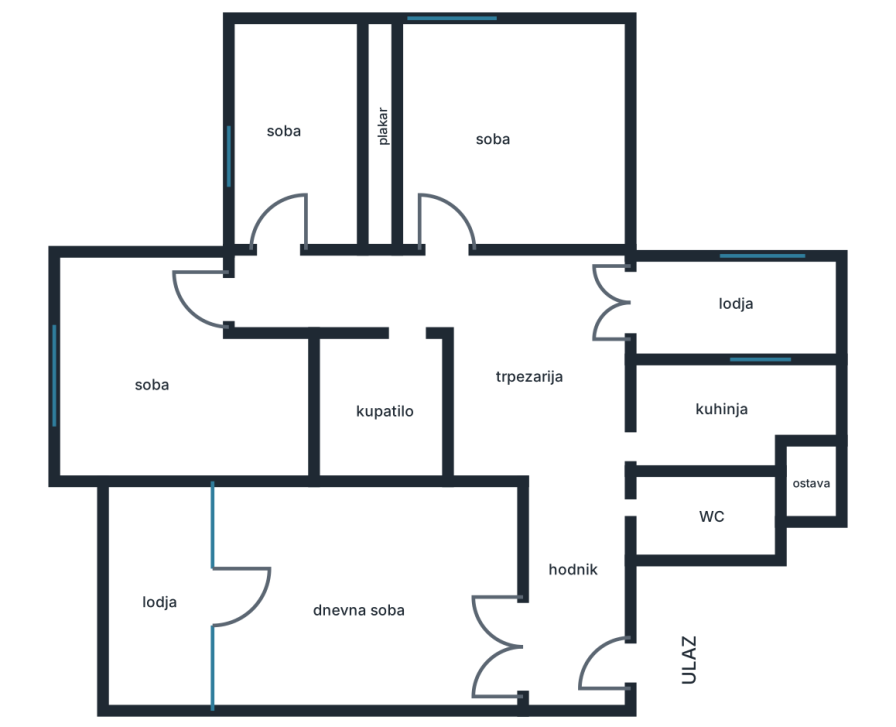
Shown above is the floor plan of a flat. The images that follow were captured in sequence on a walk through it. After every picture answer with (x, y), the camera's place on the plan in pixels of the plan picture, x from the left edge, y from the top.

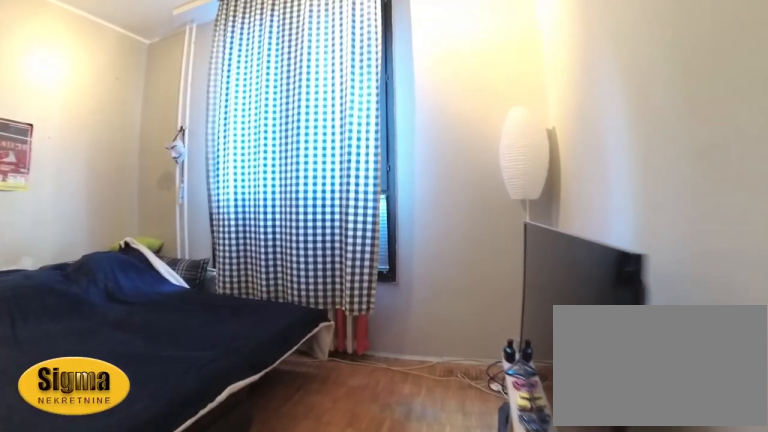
(209, 301)
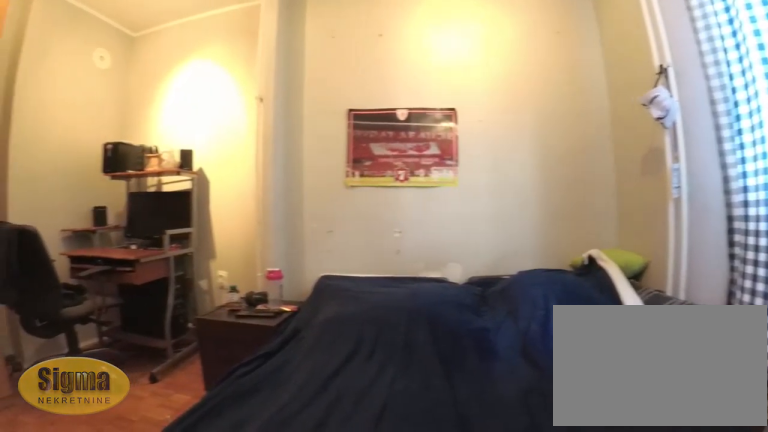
(104, 307)
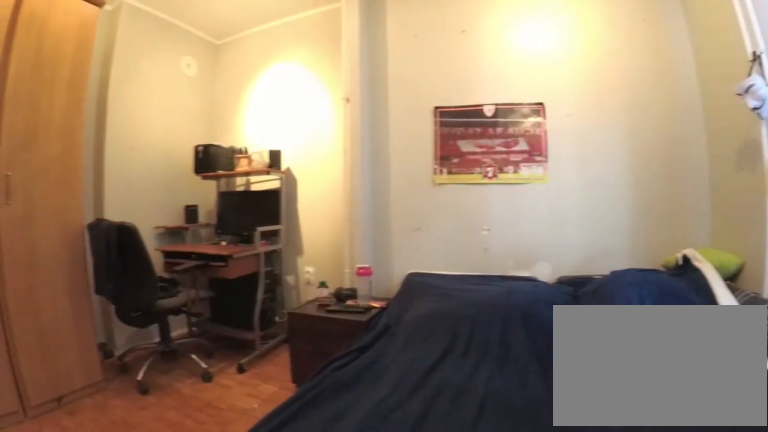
(98, 305)
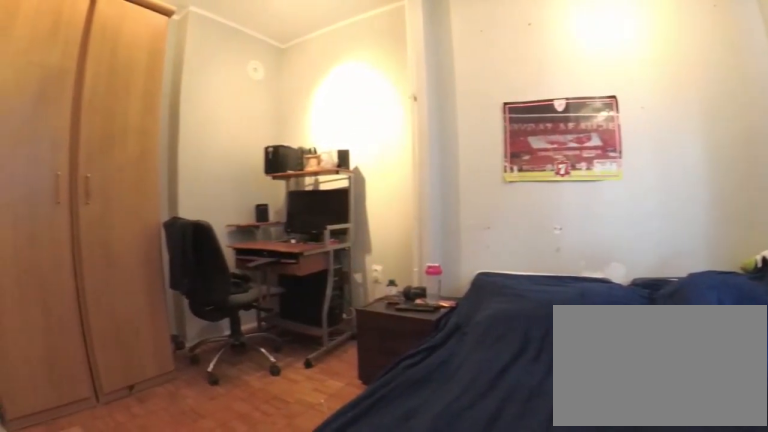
(91, 304)
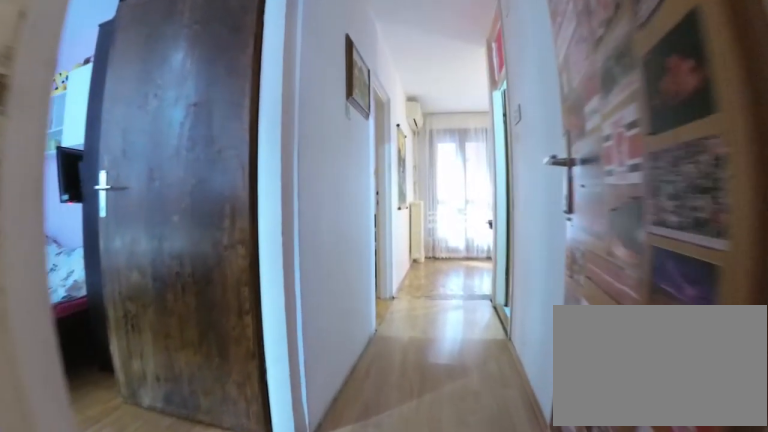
(154, 302)
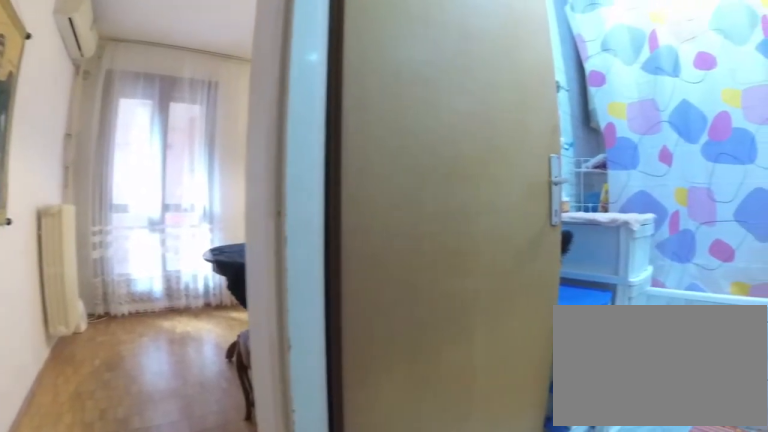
(320, 289)
